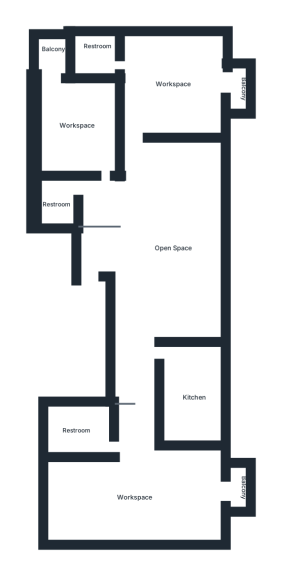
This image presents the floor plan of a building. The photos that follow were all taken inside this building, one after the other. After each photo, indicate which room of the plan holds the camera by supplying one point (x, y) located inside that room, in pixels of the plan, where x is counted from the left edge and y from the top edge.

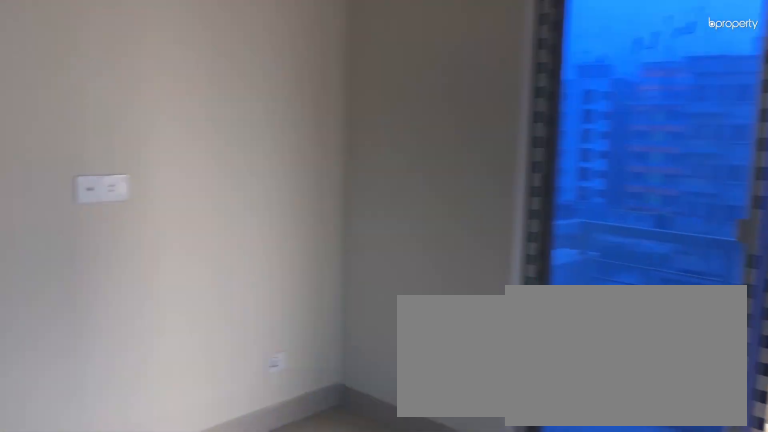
(136, 499)
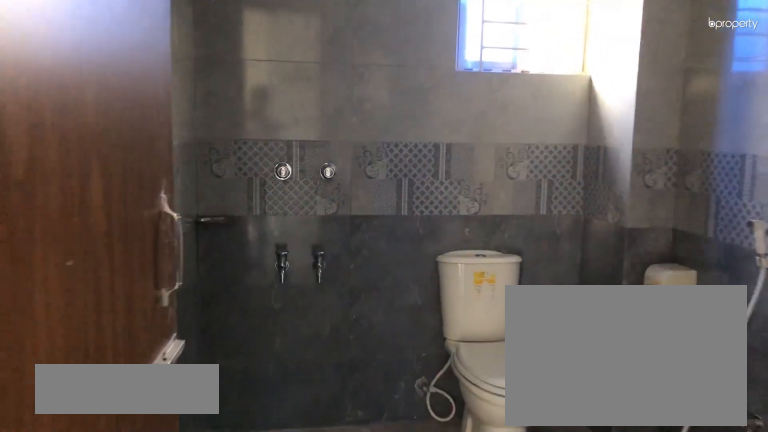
(77, 432)
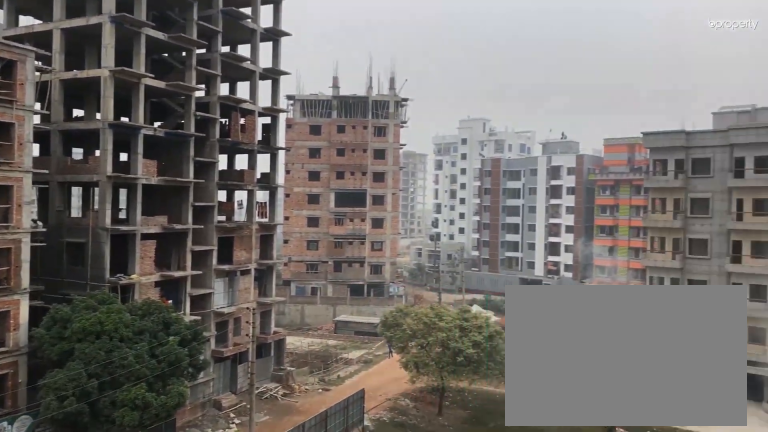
(235, 494)
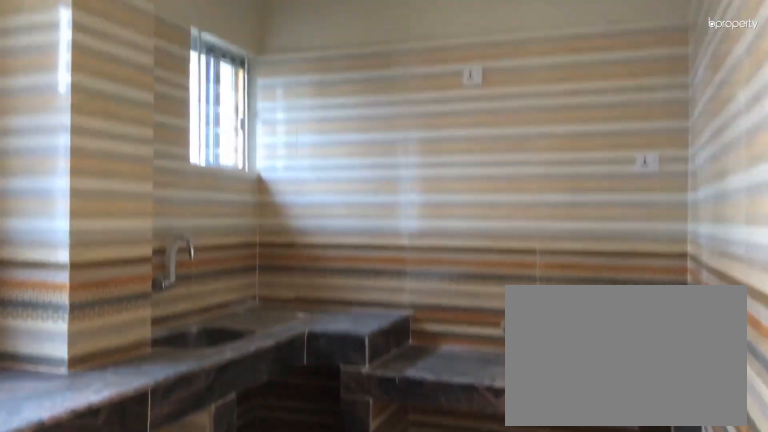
(190, 392)
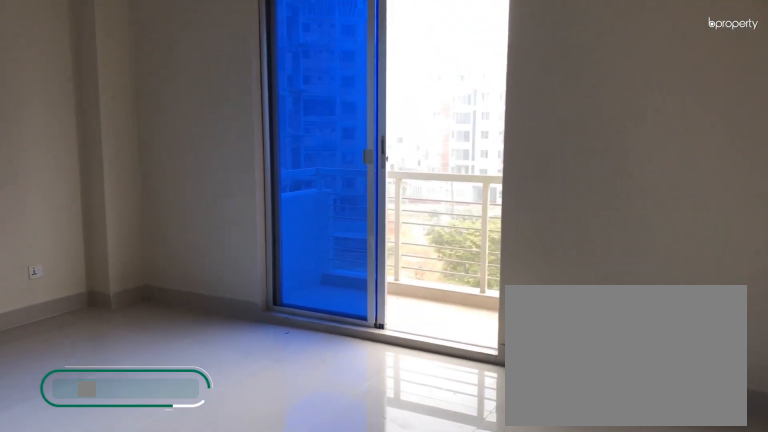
(170, 83)
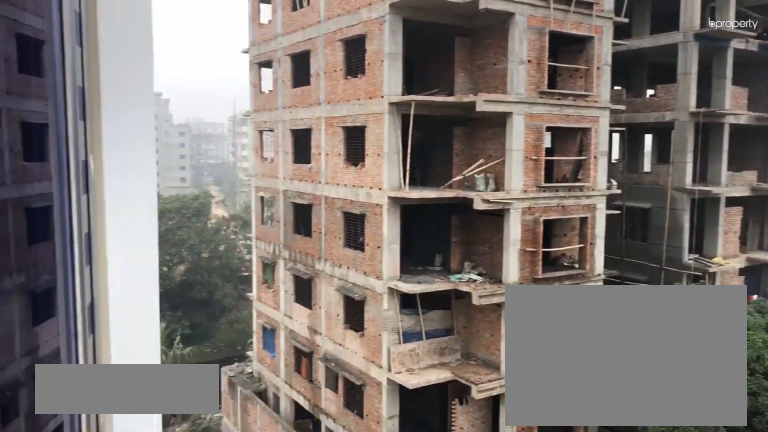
(234, 91)
